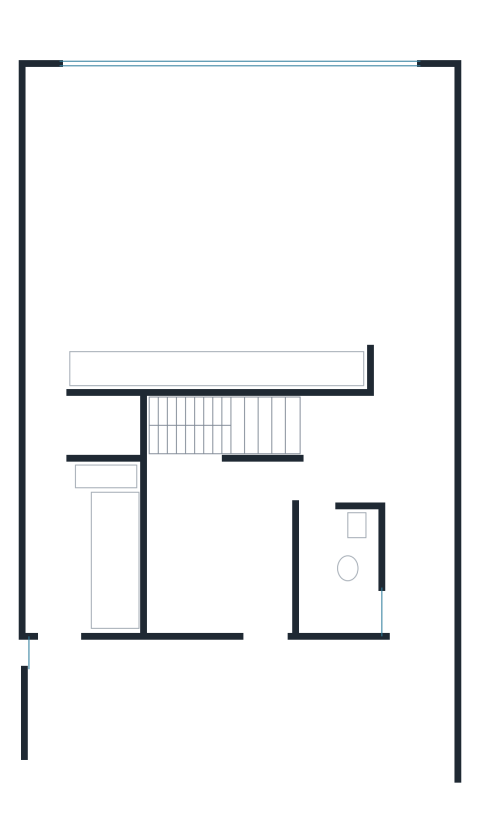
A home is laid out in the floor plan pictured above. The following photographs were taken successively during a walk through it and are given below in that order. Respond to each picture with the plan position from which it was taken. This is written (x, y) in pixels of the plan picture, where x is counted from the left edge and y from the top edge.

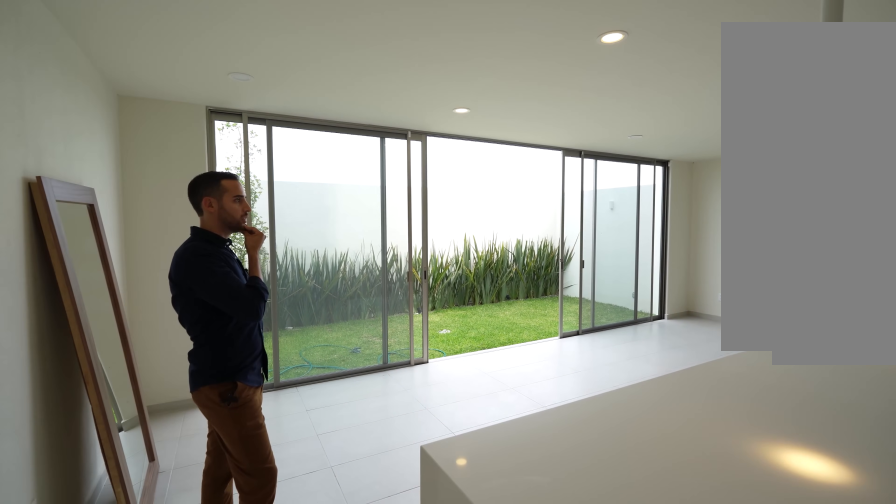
(53, 321)
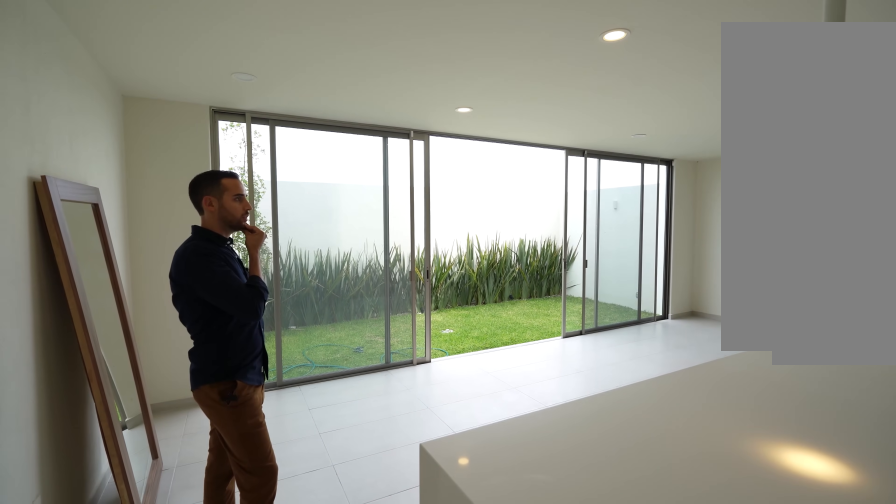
(52, 322)
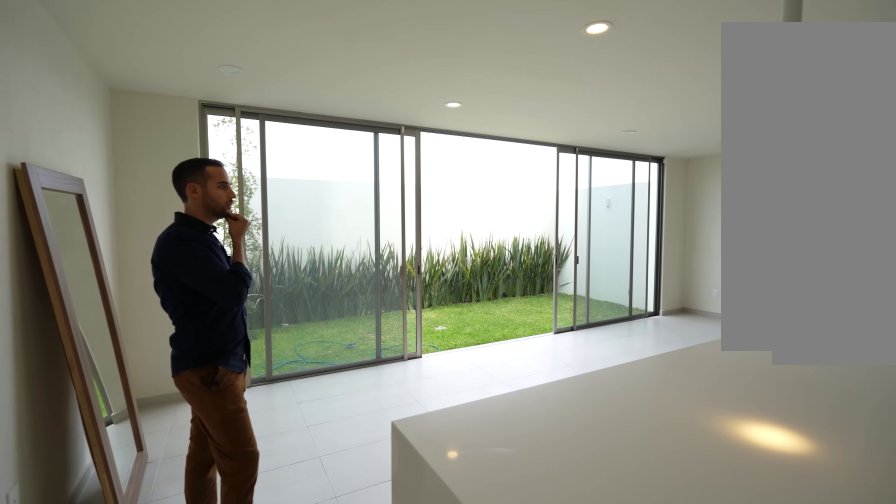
(52, 320)
